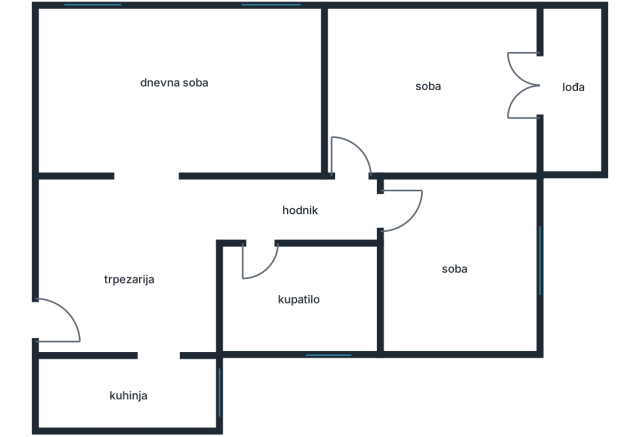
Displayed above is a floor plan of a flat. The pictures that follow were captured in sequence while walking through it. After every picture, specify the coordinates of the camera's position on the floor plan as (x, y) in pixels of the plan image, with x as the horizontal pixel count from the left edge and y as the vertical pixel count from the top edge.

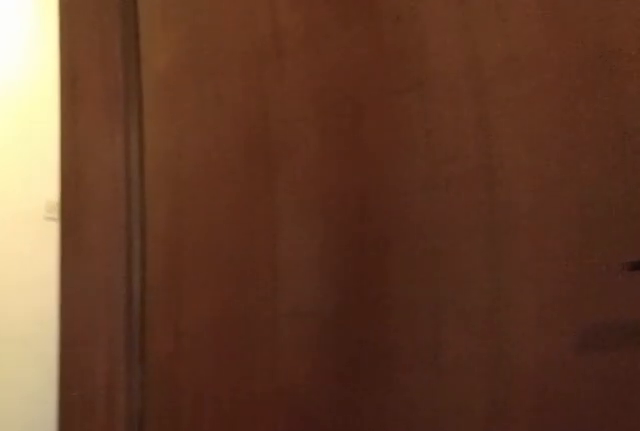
(380, 126)
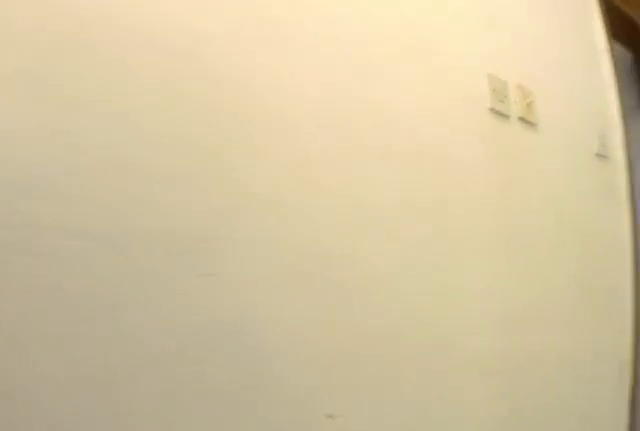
(361, 170)
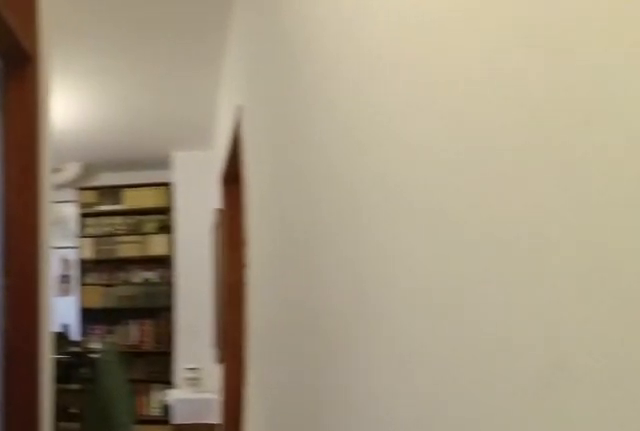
(360, 202)
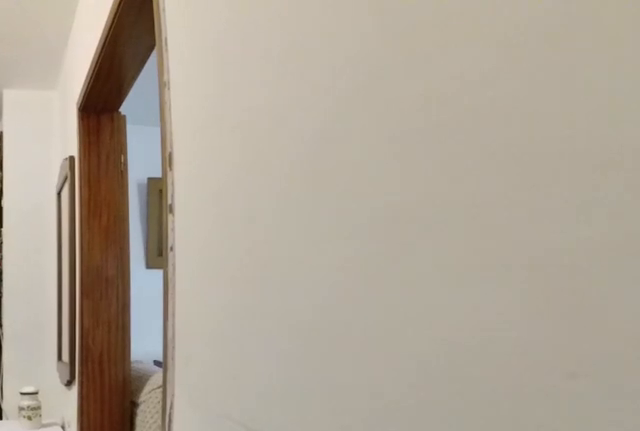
(271, 207)
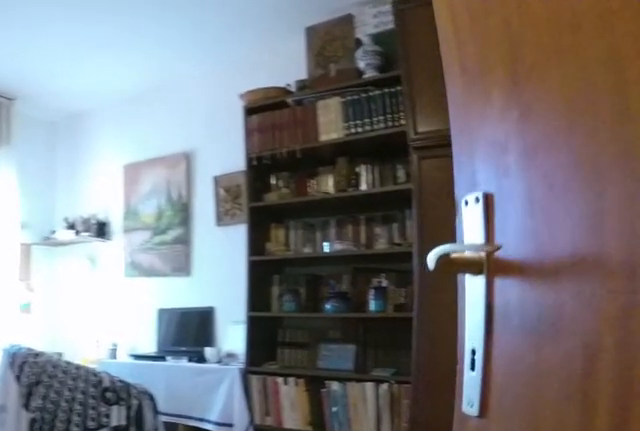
(176, 169)
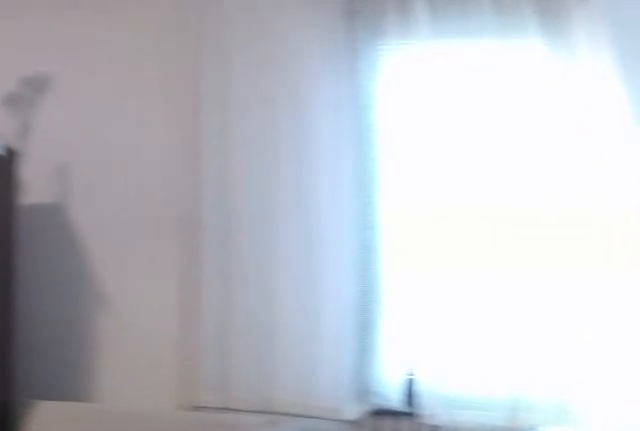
(267, 147)
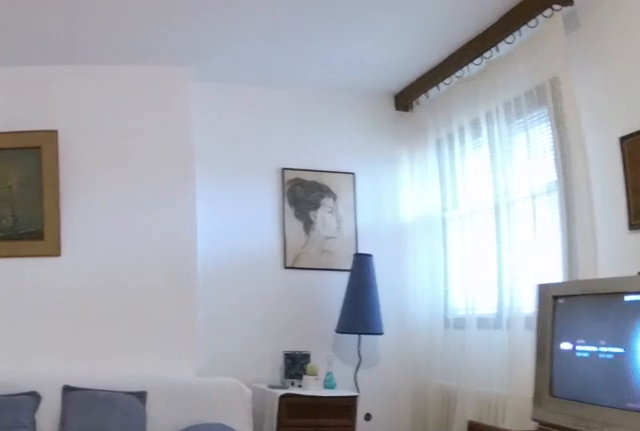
(228, 124)
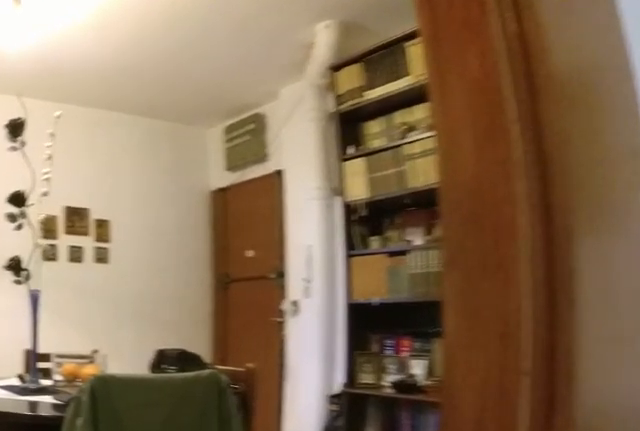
(171, 140)
